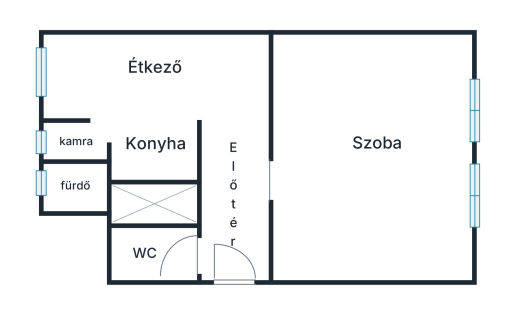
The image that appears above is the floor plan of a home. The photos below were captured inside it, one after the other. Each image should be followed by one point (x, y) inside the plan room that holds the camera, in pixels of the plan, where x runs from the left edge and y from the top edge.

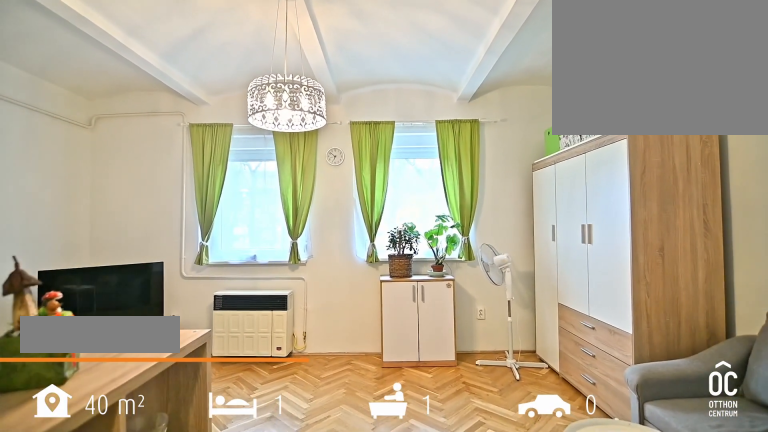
(374, 160)
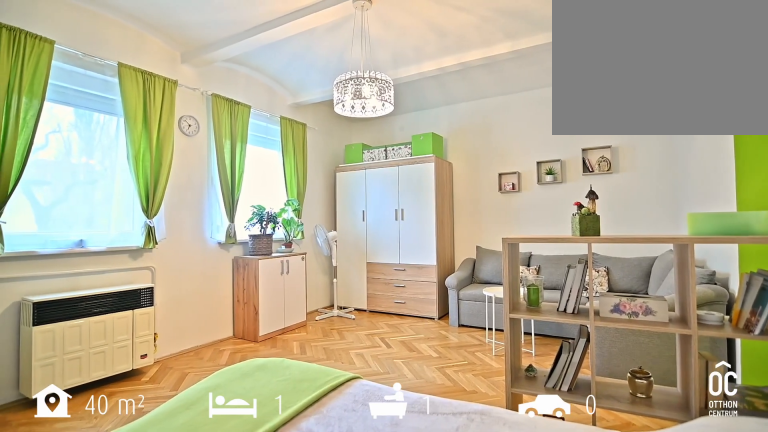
(374, 159)
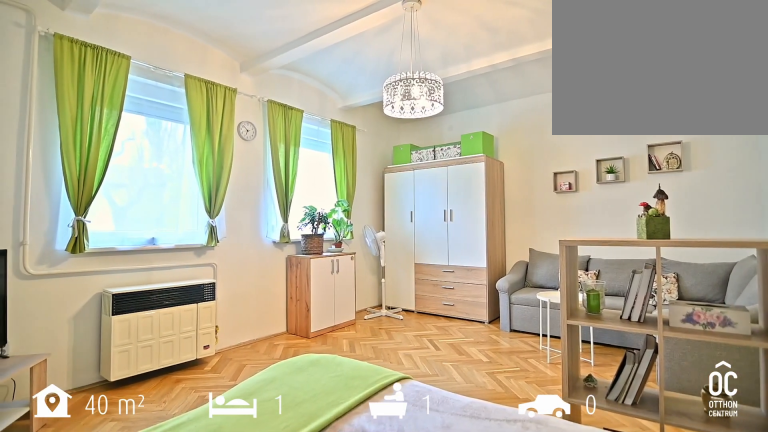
(374, 159)
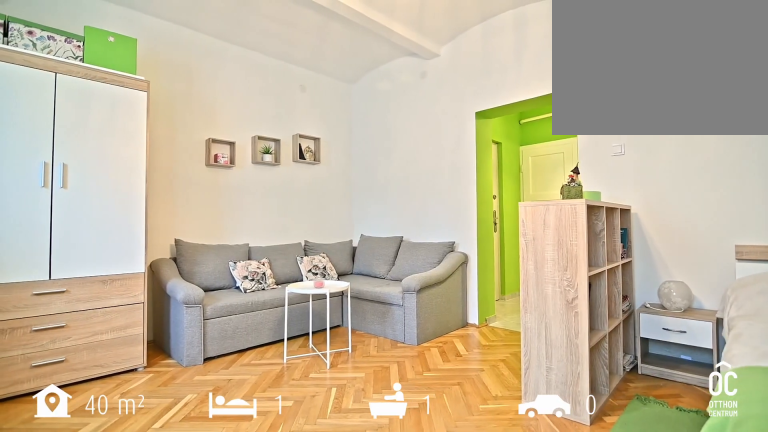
(374, 159)
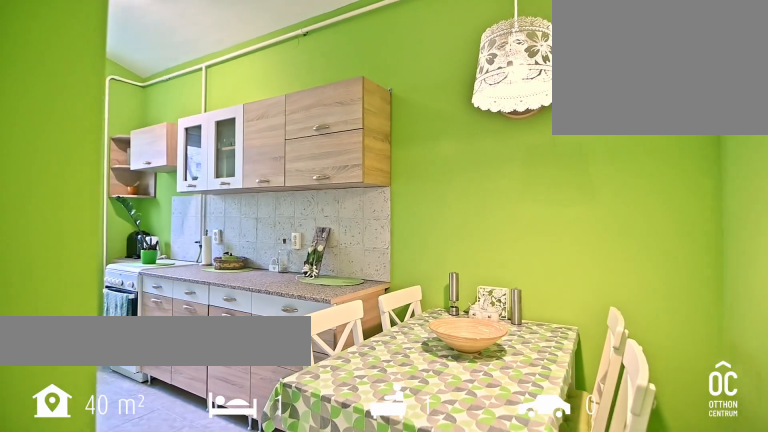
(156, 67)
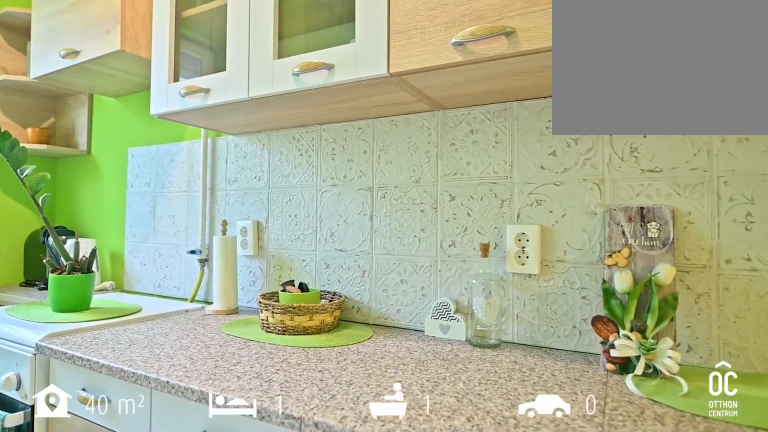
(155, 141)
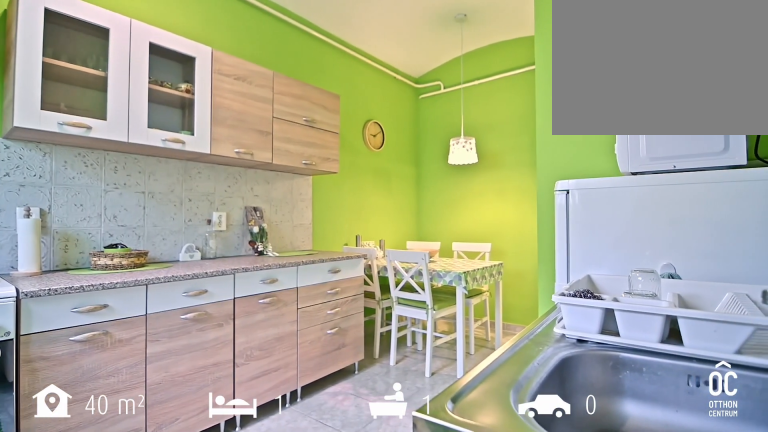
(155, 141)
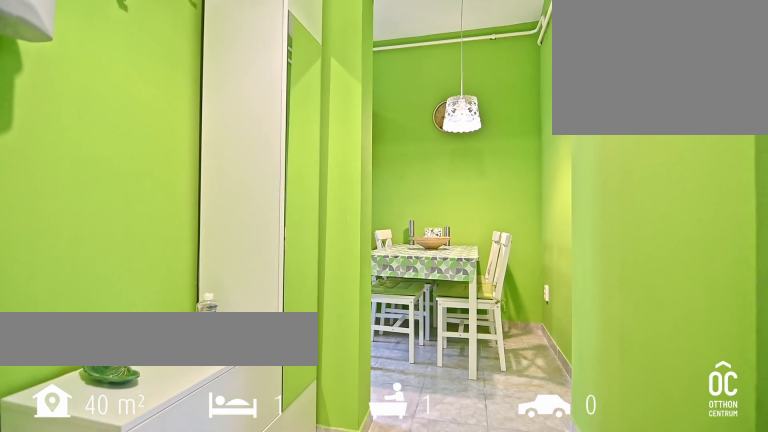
(235, 194)
